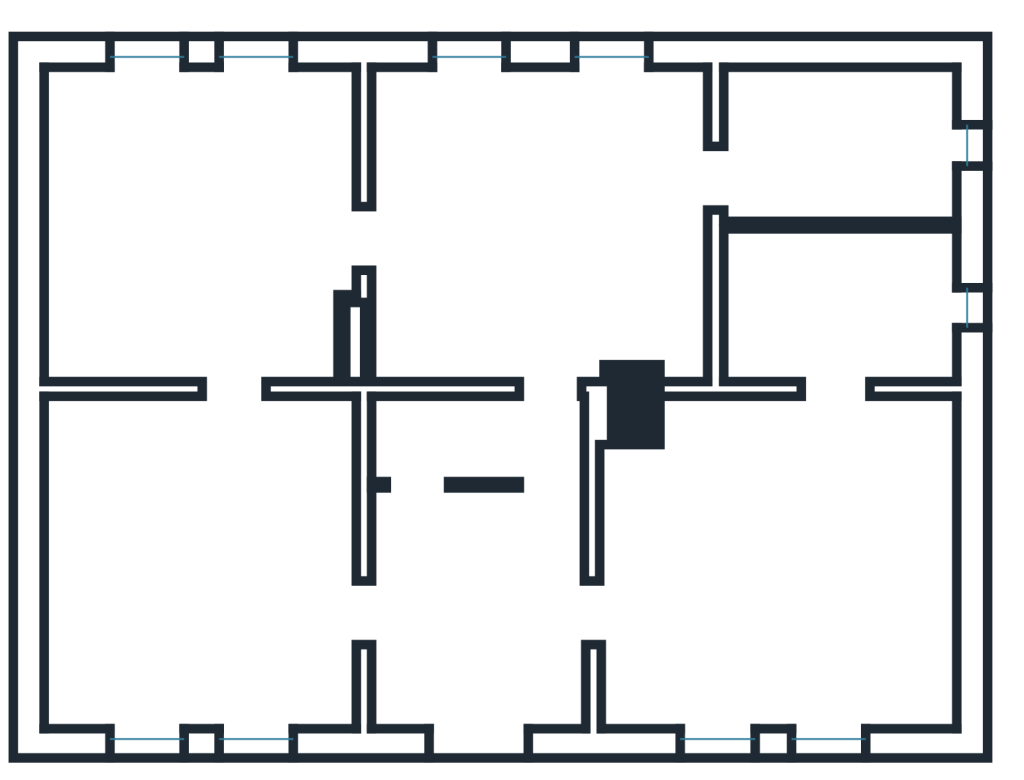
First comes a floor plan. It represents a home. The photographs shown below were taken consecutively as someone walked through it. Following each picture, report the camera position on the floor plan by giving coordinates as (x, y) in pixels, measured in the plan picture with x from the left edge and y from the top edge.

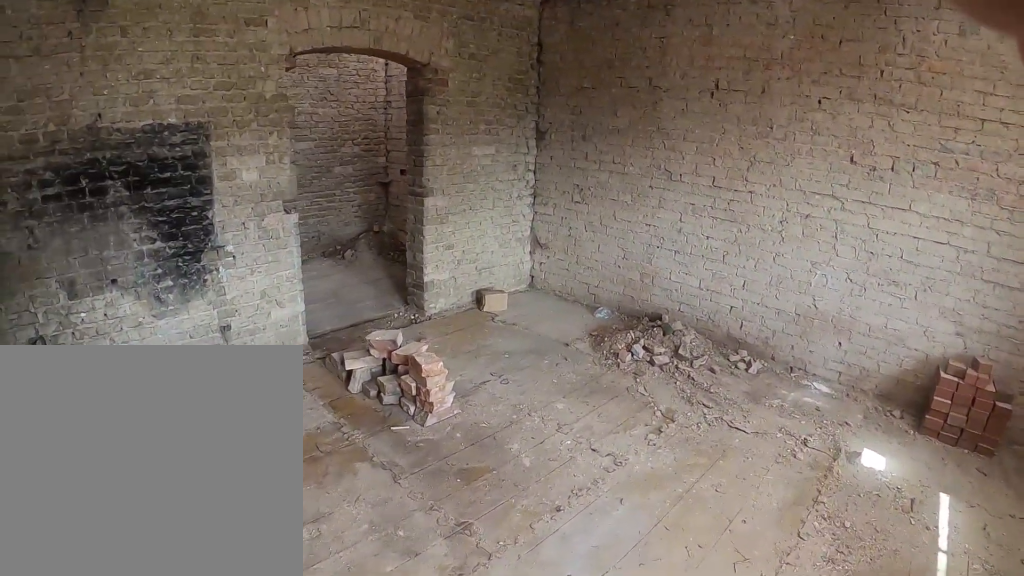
(661, 555)
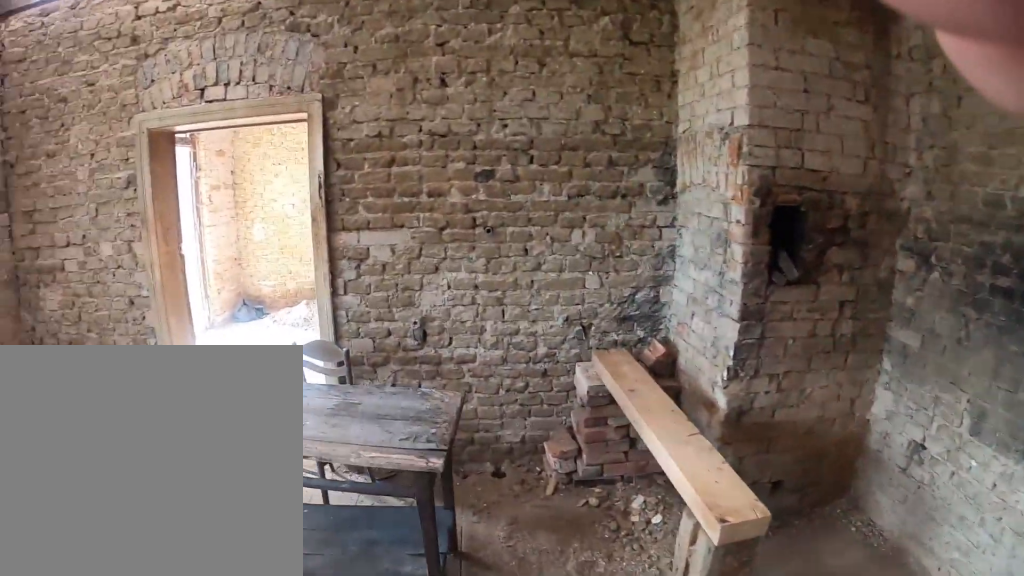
(717, 554)
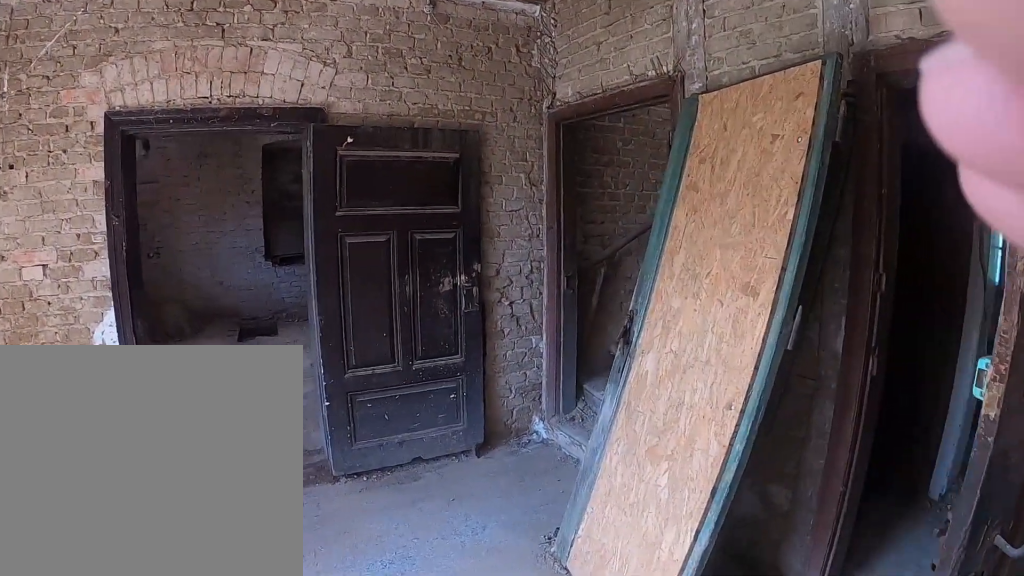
(583, 599)
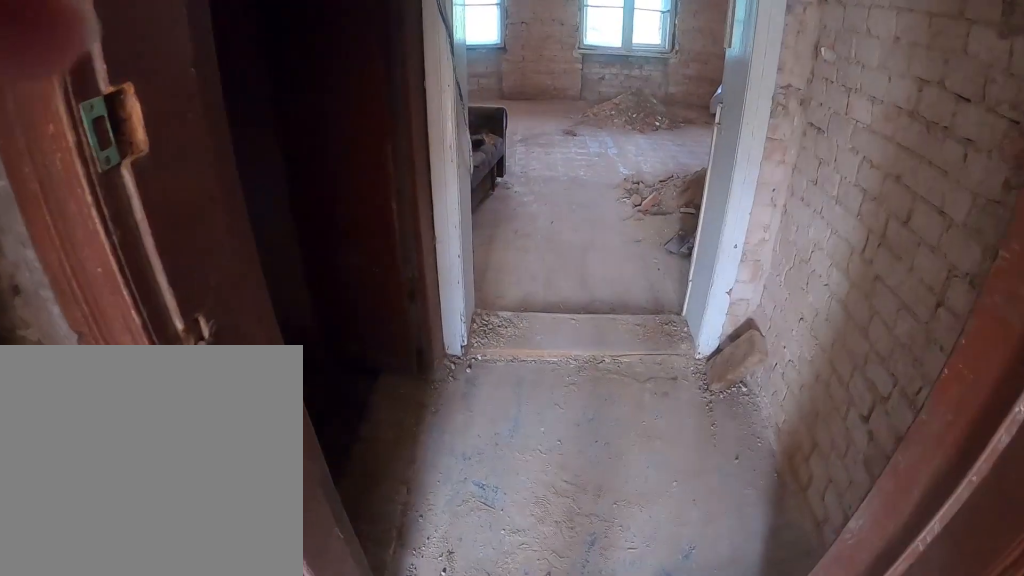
(547, 545)
